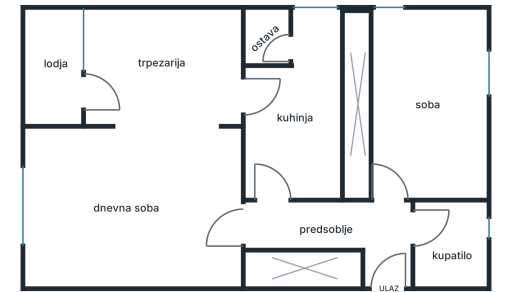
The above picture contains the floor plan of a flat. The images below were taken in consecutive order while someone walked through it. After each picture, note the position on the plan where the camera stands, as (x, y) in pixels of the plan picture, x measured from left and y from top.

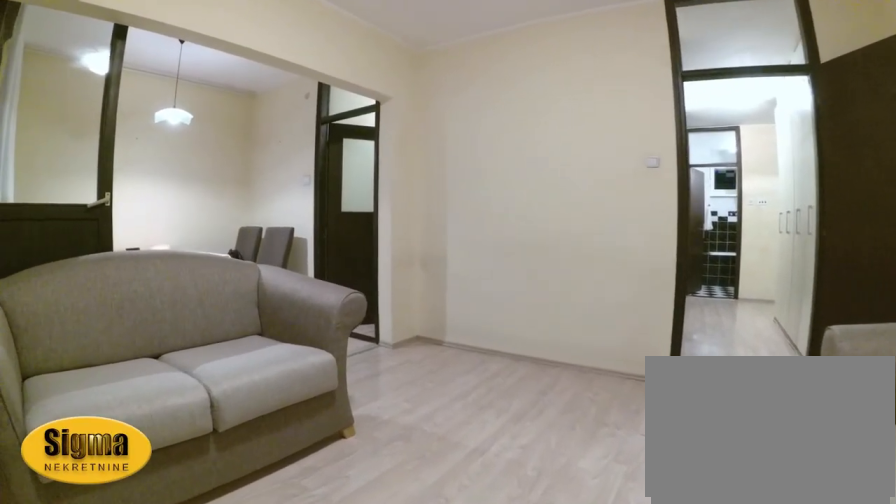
(81, 236)
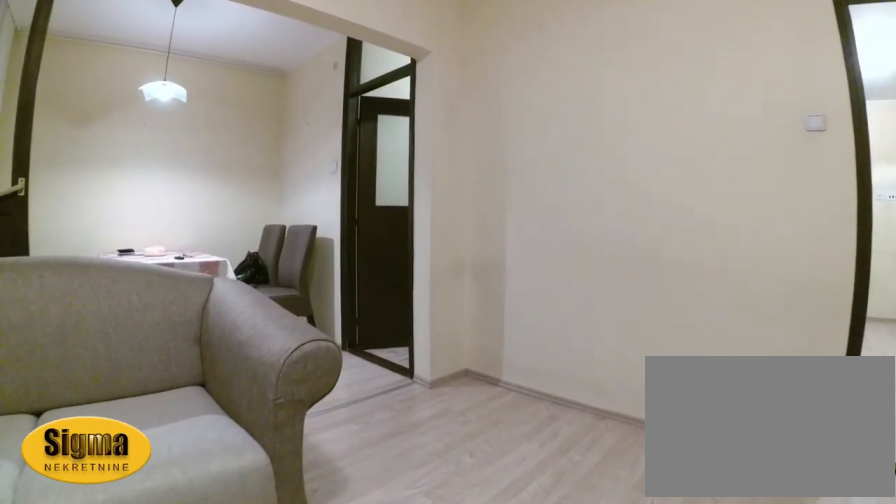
(107, 216)
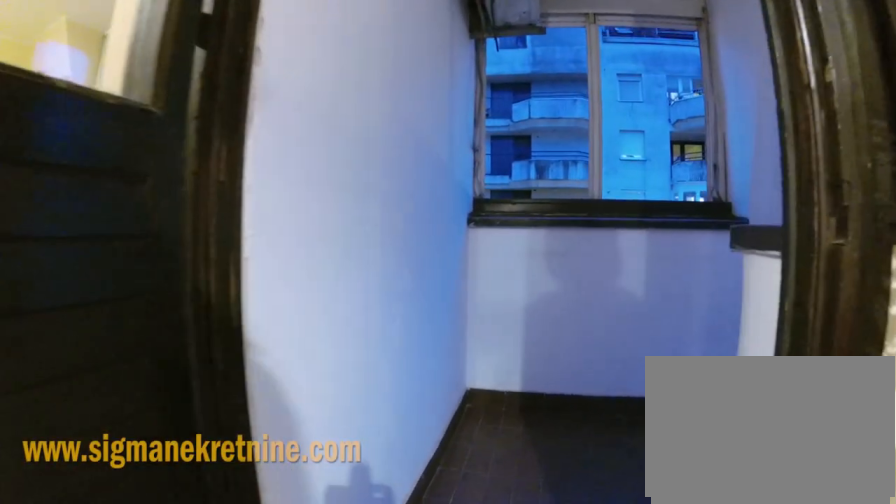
(118, 92)
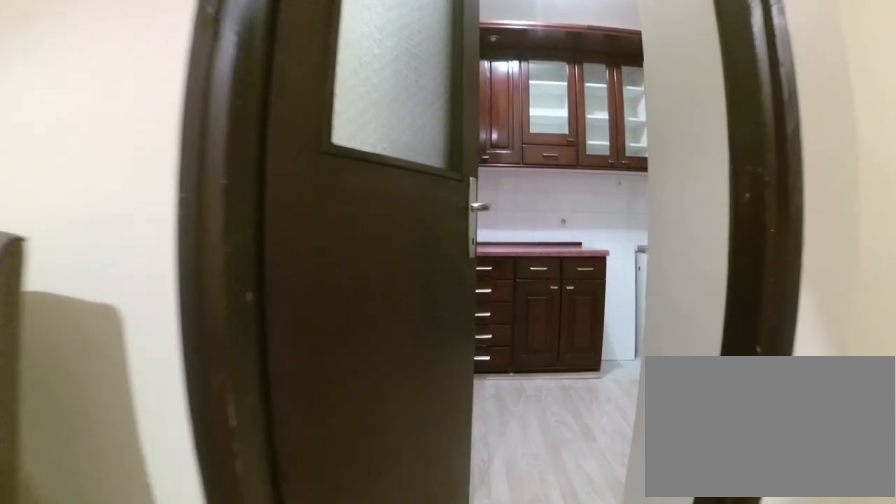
(210, 94)
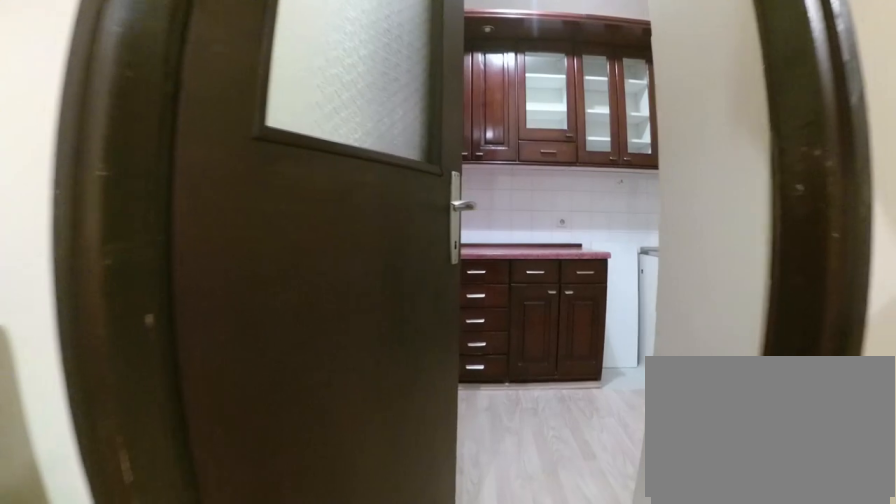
(213, 93)
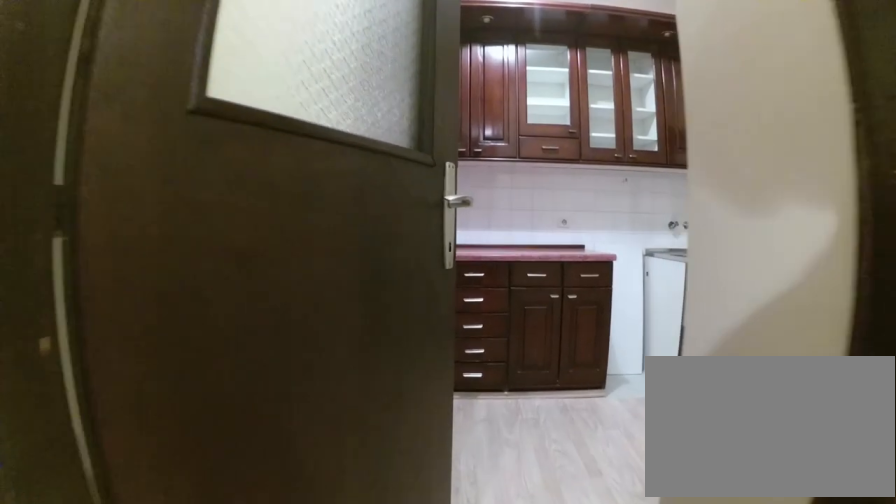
(216, 94)
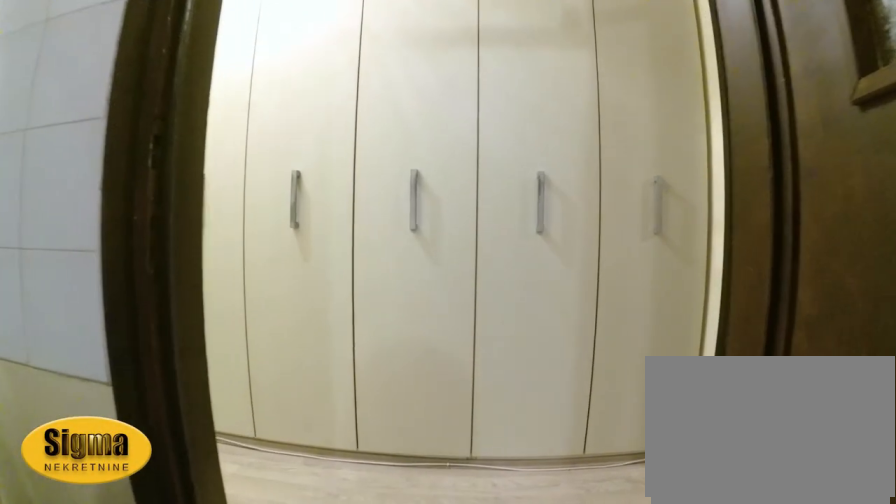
(281, 162)
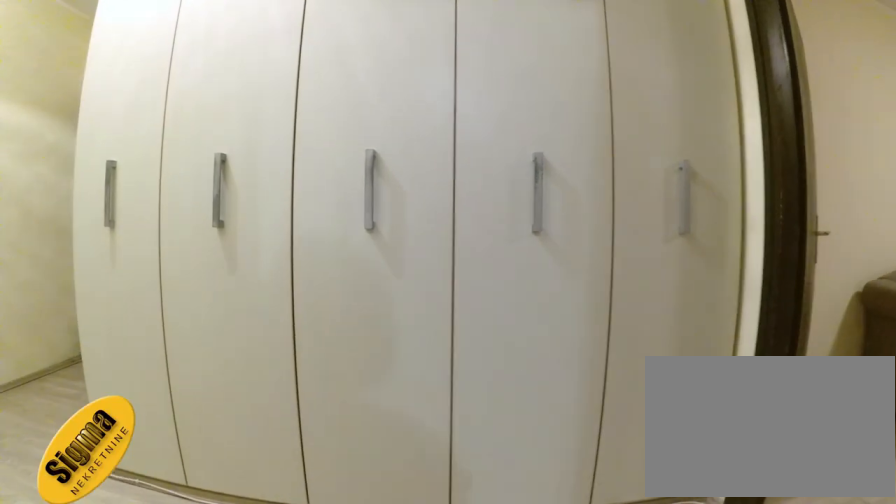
(274, 180)
